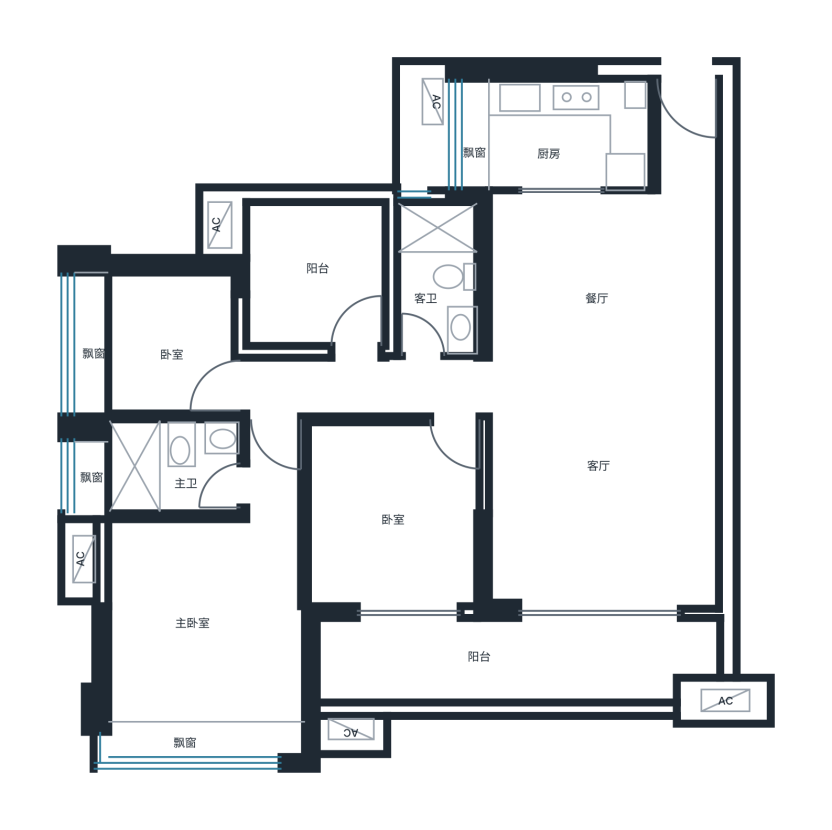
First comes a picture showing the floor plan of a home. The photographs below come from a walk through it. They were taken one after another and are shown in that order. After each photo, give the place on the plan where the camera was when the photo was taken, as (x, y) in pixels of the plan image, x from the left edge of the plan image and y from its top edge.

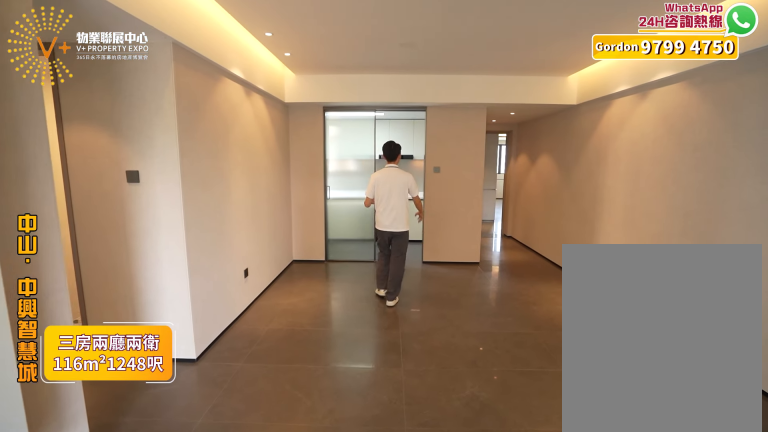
(633, 382)
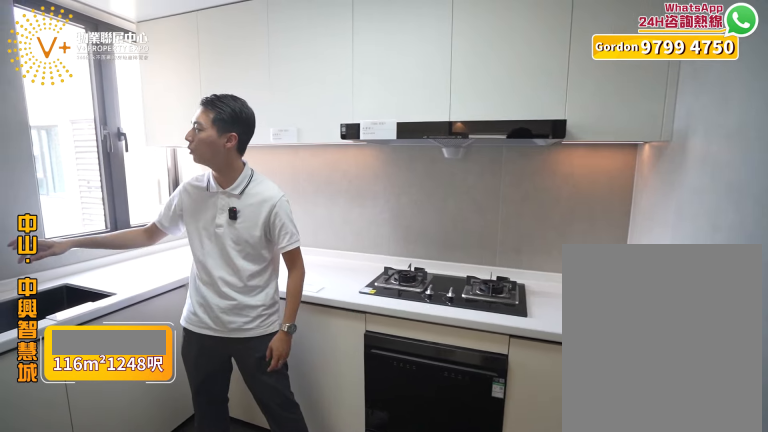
(561, 130)
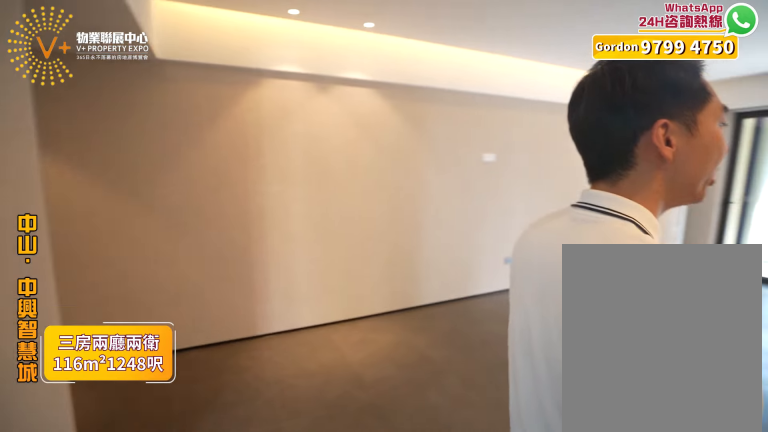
(563, 137)
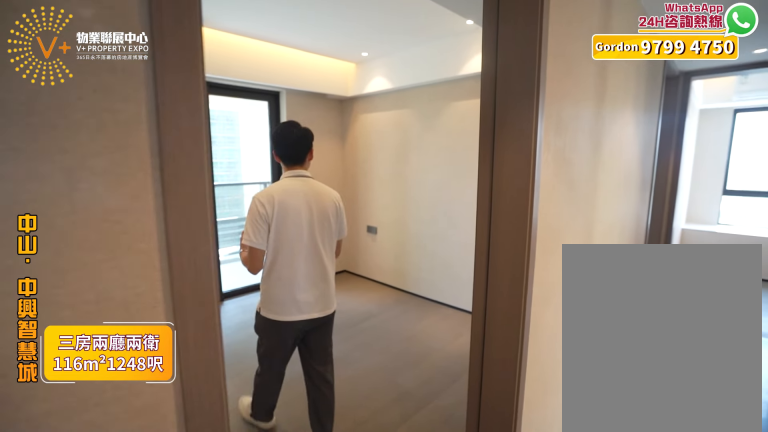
(393, 500)
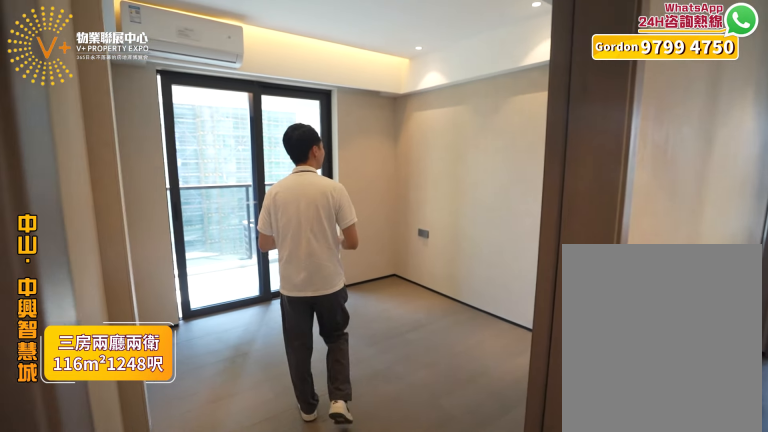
(393, 500)
